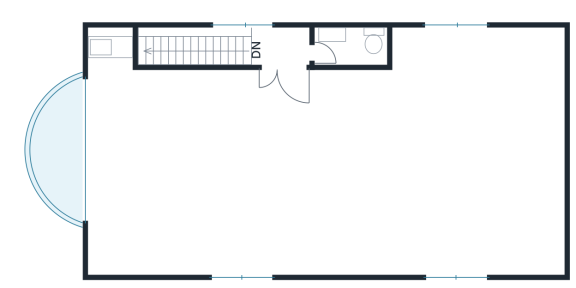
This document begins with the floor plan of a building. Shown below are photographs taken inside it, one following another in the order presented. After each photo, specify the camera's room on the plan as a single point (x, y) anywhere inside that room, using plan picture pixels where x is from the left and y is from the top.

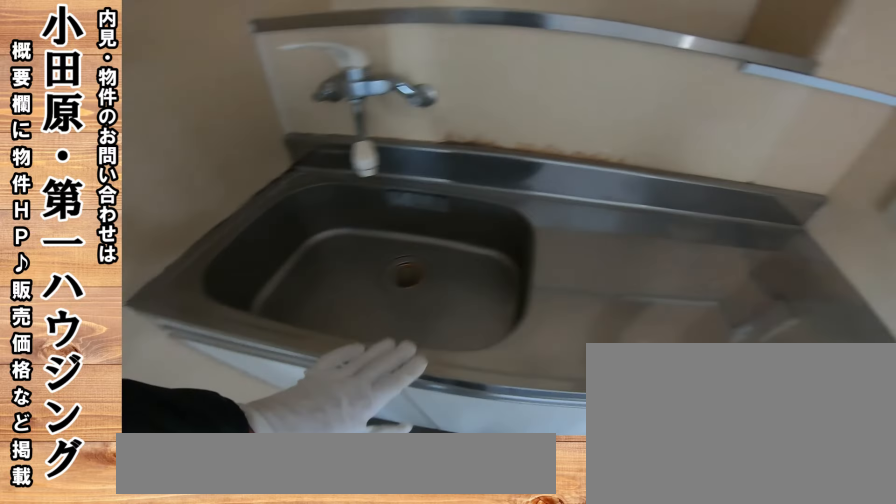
(119, 65)
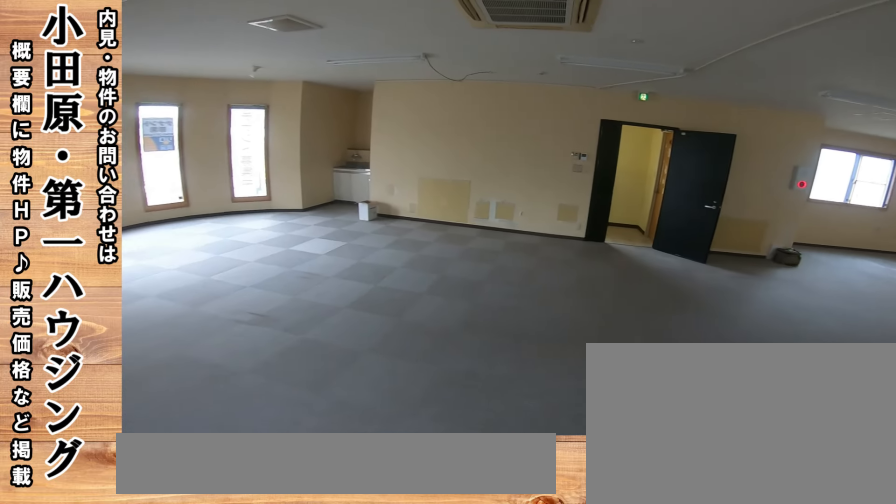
(323, 161)
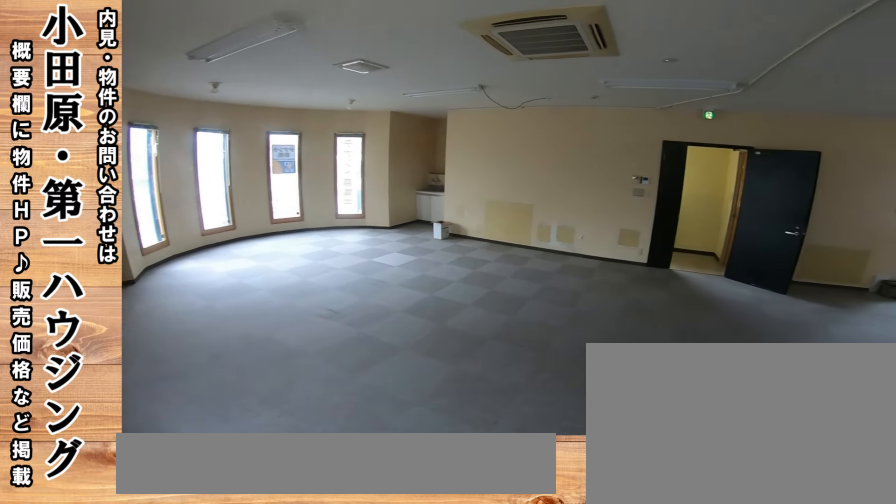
(323, 161)
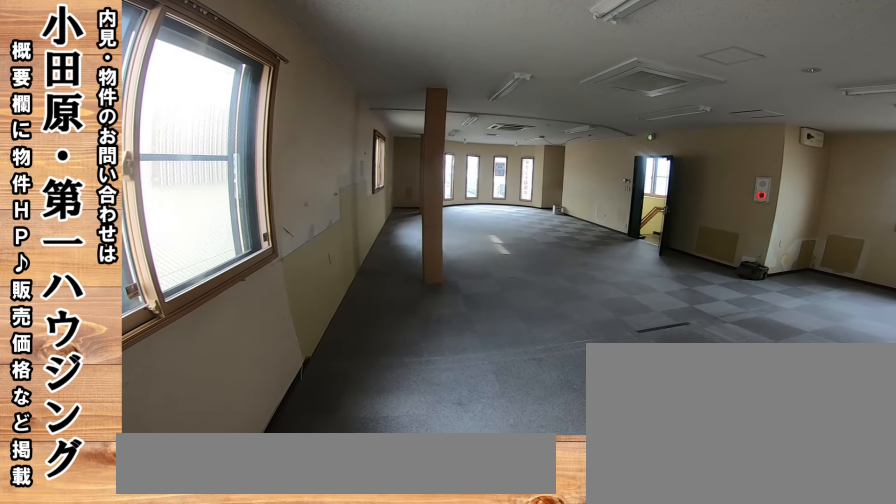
(323, 153)
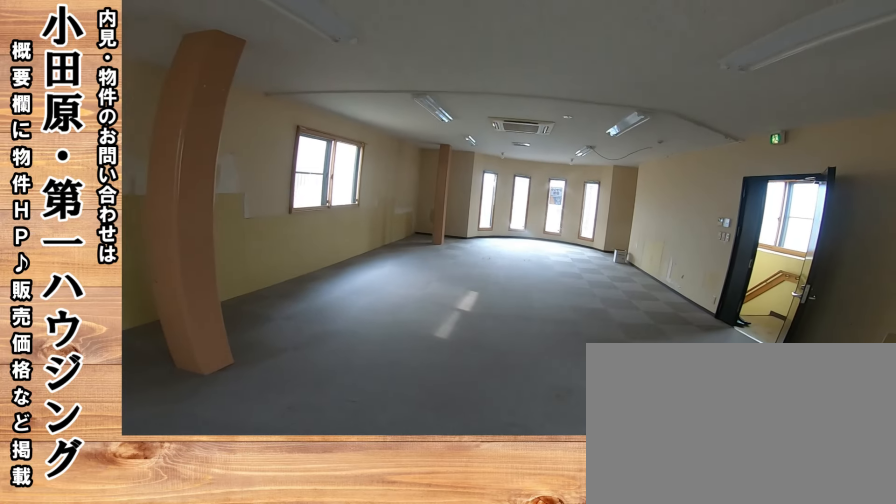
(324, 161)
